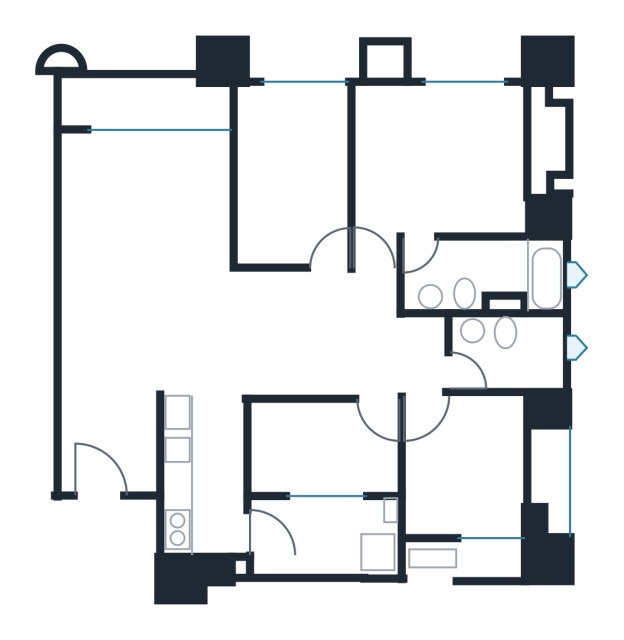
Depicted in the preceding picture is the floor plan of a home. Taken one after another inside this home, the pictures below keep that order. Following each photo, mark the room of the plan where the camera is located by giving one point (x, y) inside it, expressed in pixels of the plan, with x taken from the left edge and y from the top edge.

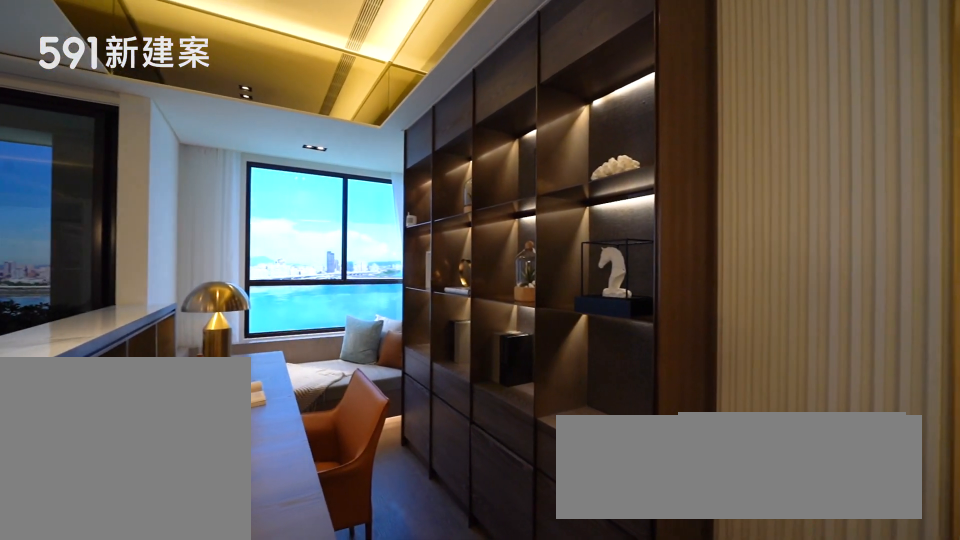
(292, 168)
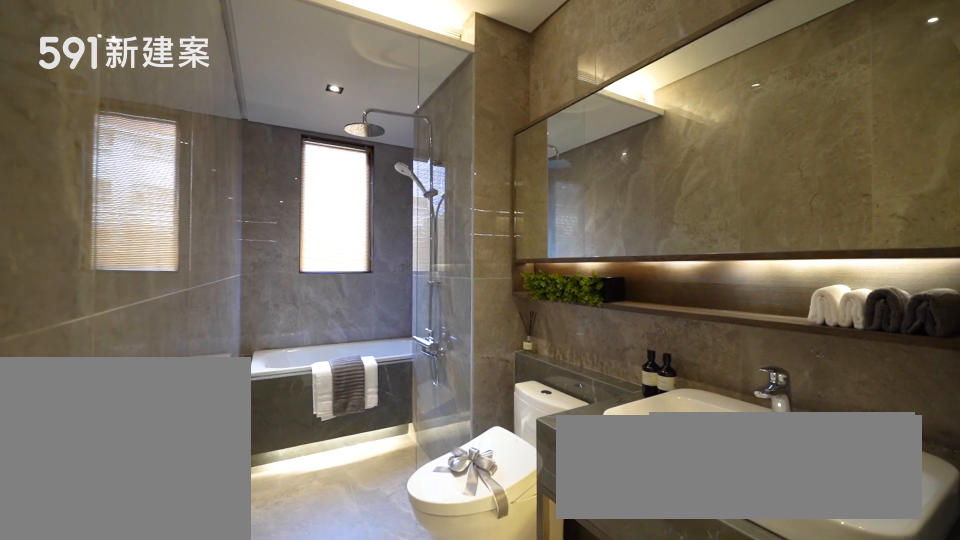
(494, 274)
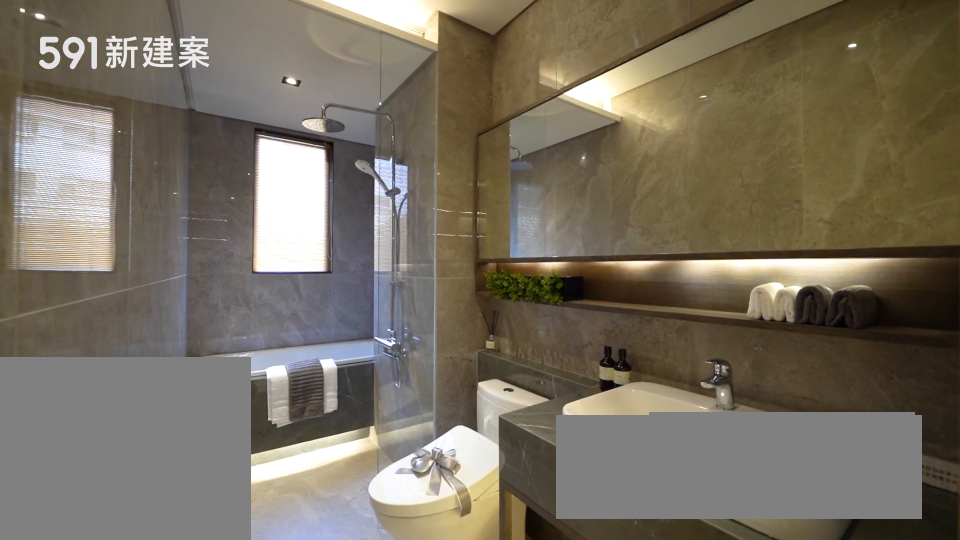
(494, 274)
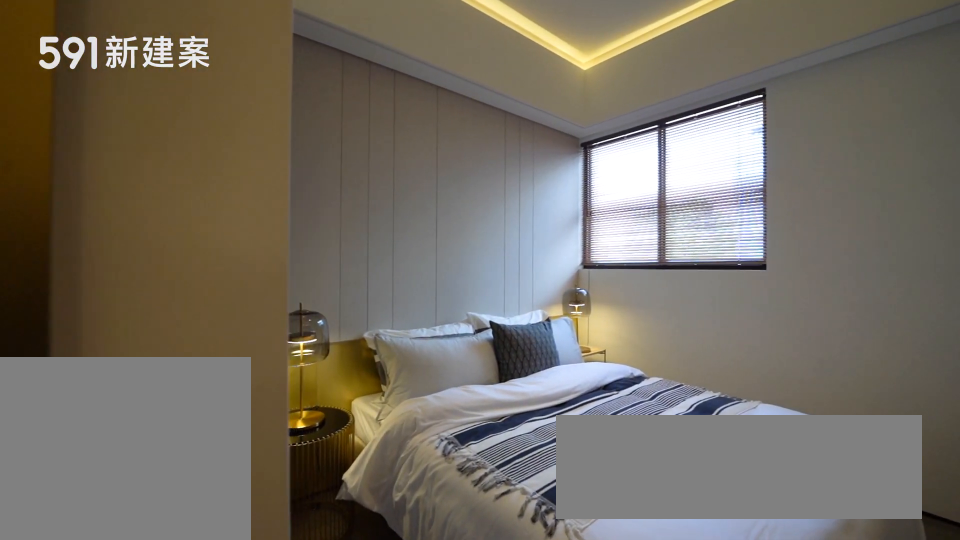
(465, 471)
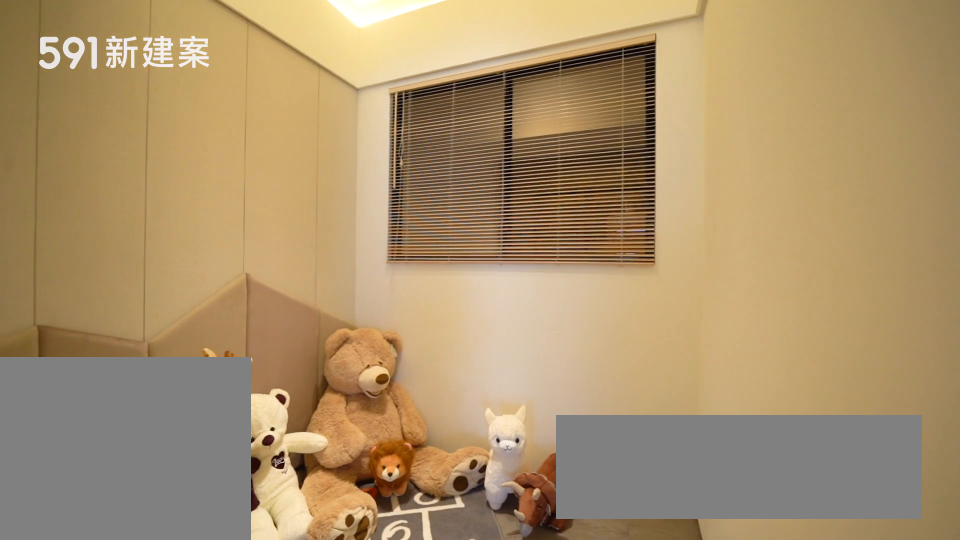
(319, 449)
